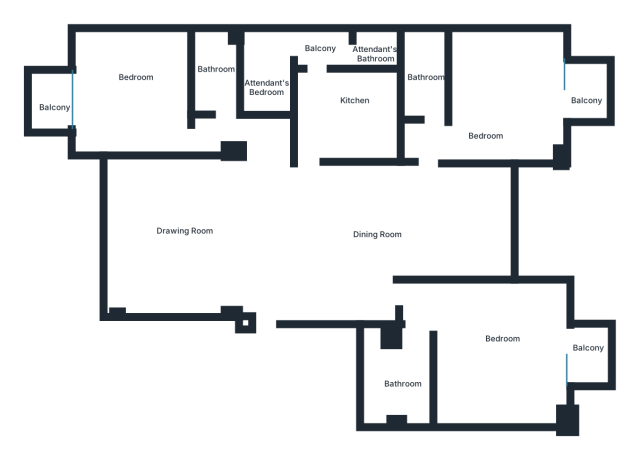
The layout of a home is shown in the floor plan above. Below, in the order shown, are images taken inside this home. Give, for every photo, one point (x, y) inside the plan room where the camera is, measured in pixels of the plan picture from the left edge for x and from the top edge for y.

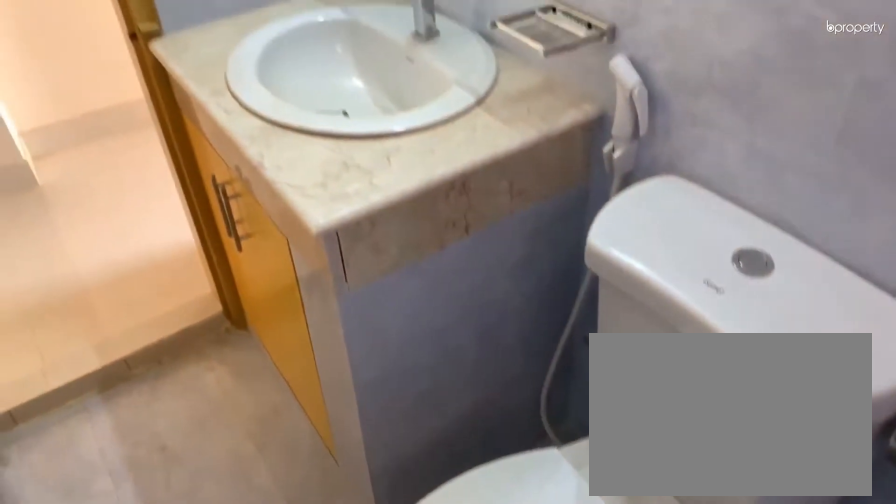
(215, 79)
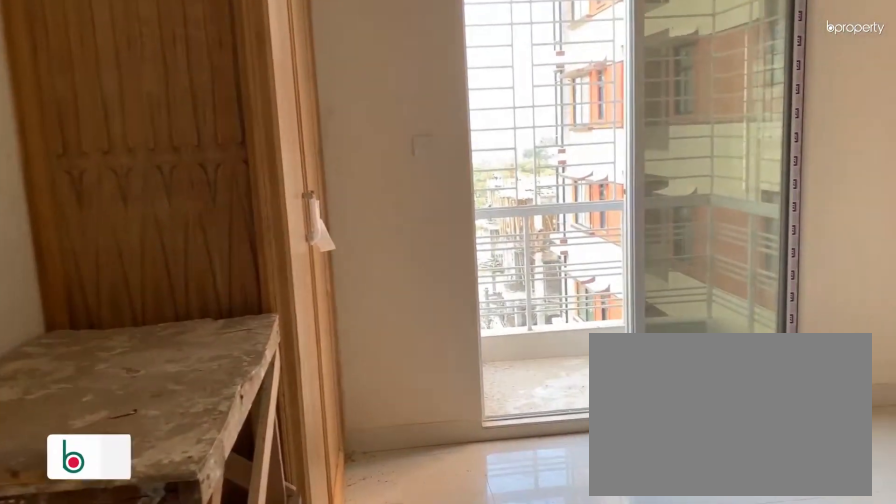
(136, 94)
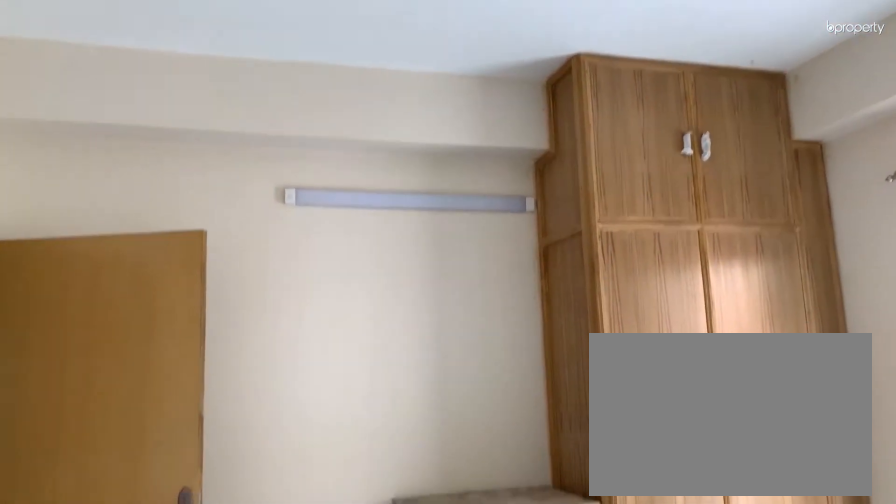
(130, 103)
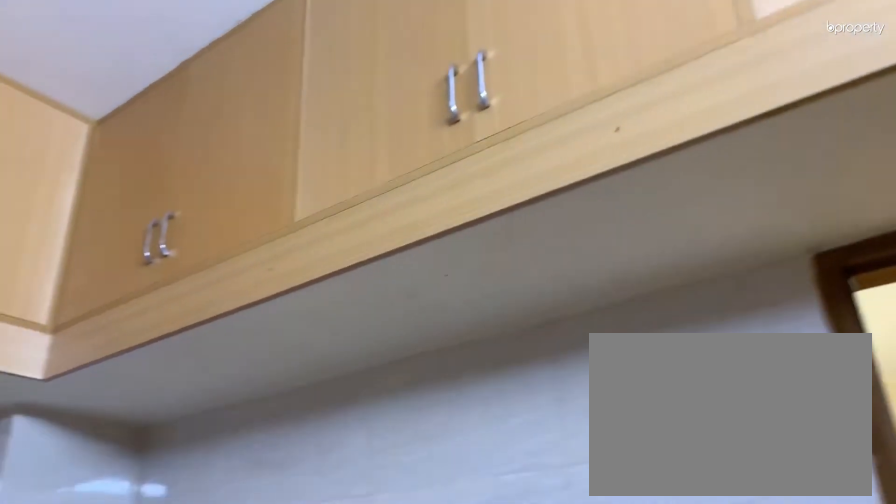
(335, 116)
